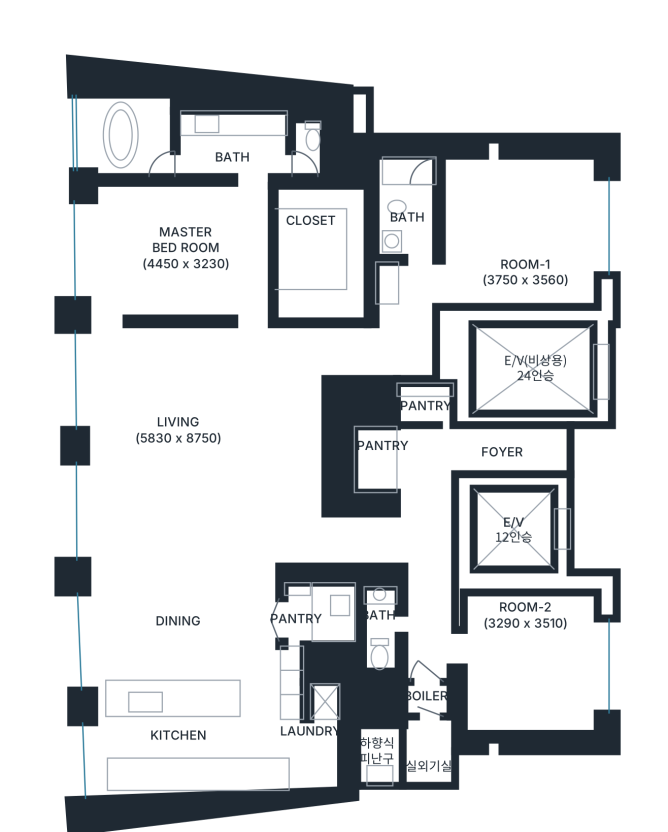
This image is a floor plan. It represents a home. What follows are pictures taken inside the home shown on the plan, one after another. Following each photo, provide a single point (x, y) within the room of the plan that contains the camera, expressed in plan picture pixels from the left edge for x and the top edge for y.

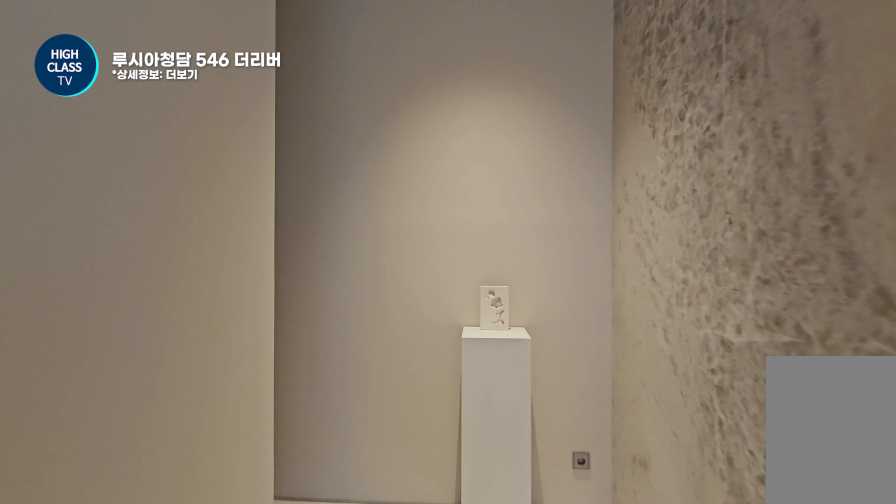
(378, 348)
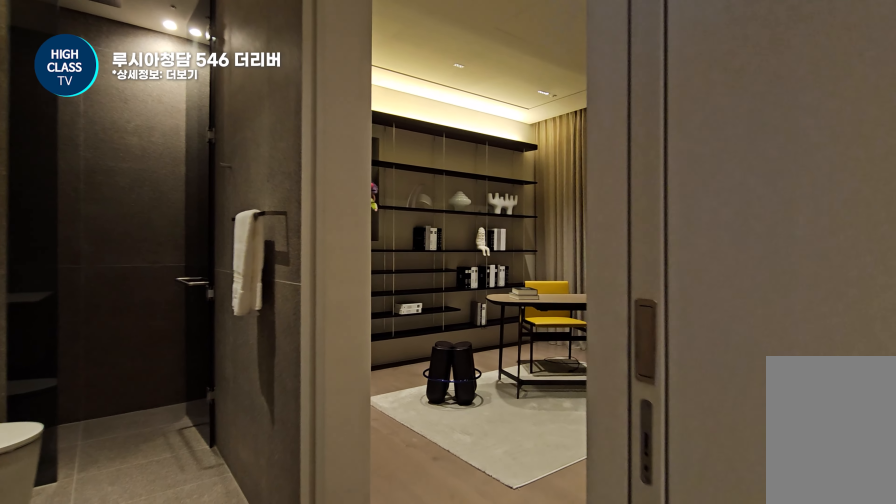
(378, 348)
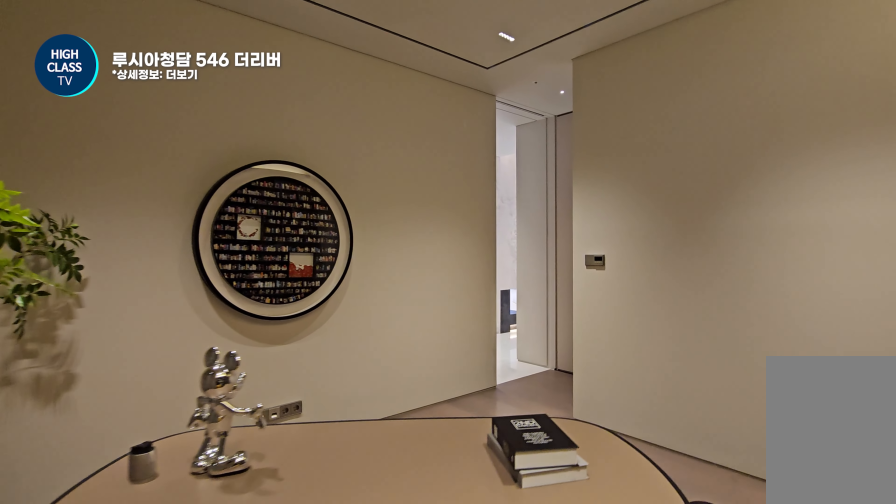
(485, 227)
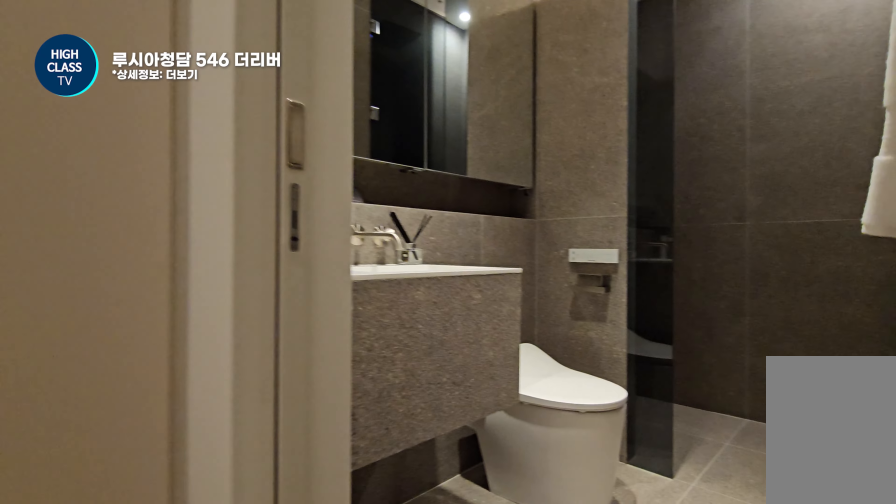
(485, 227)
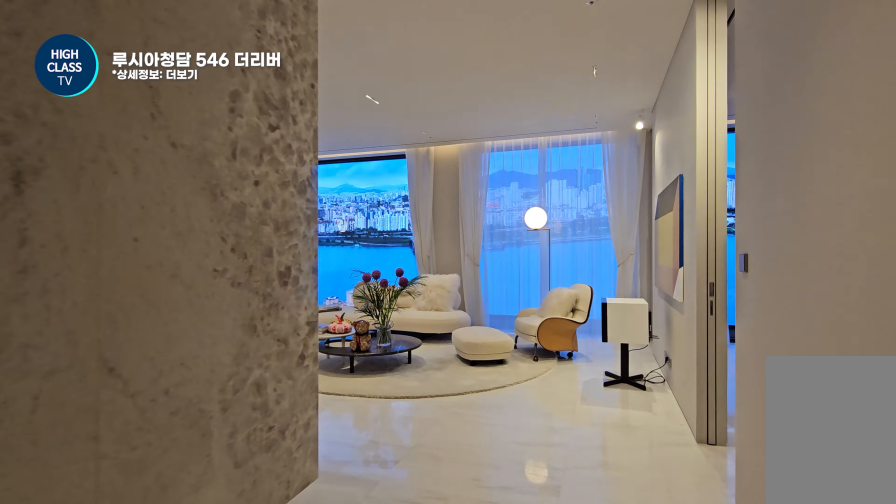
(378, 348)
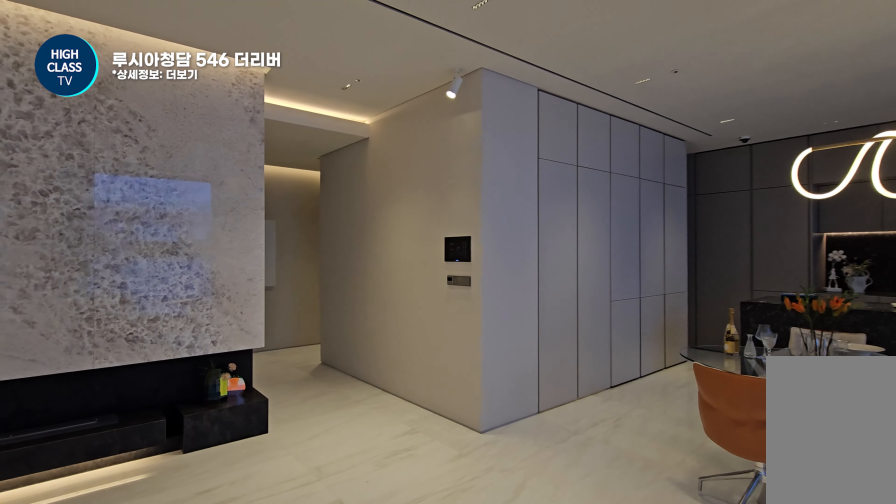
(202, 439)
